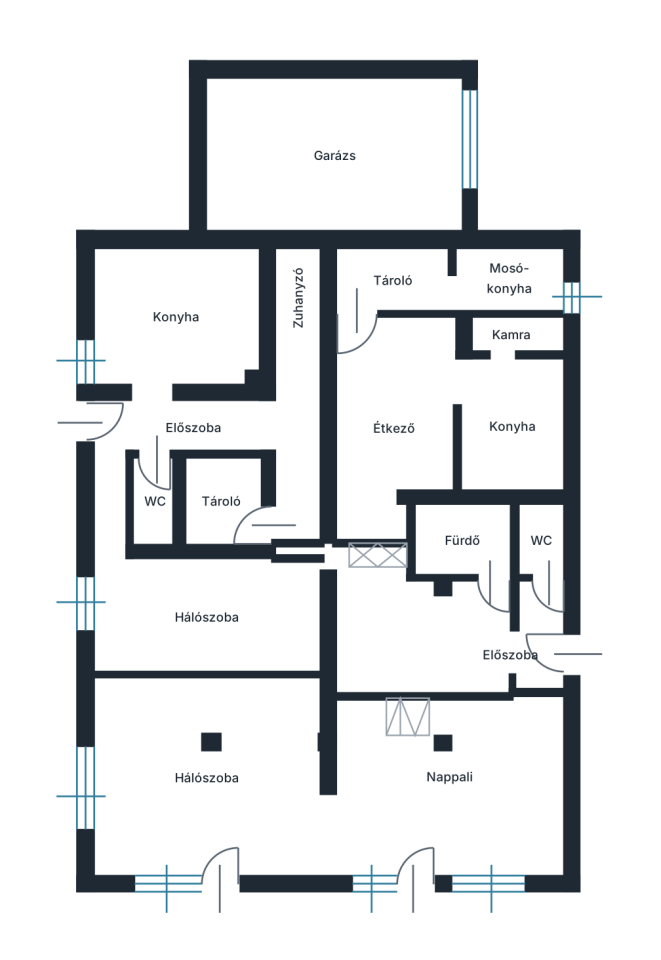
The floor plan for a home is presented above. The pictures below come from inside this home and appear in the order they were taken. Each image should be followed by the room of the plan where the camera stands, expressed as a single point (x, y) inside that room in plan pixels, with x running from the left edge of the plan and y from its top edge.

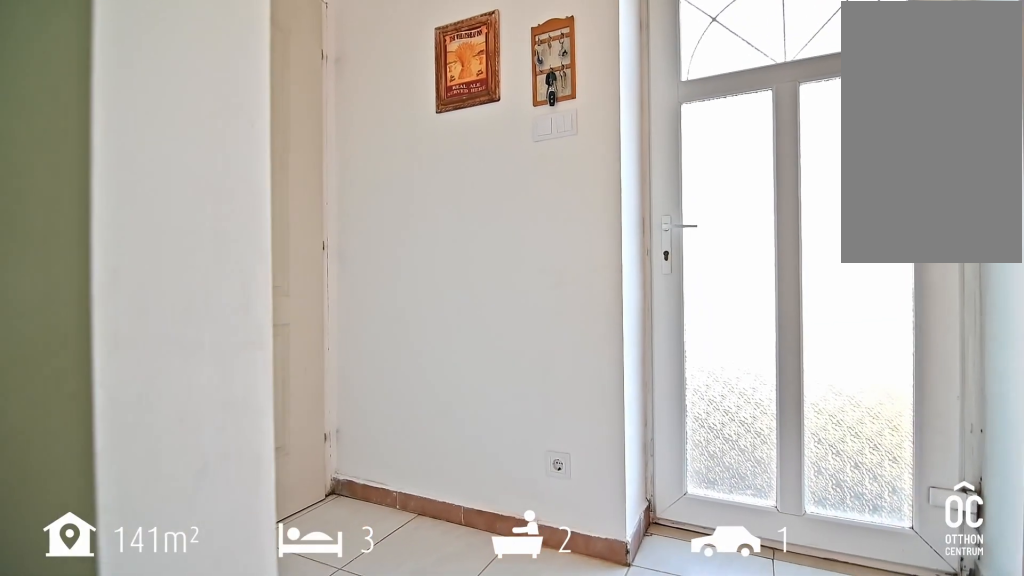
(537, 636)
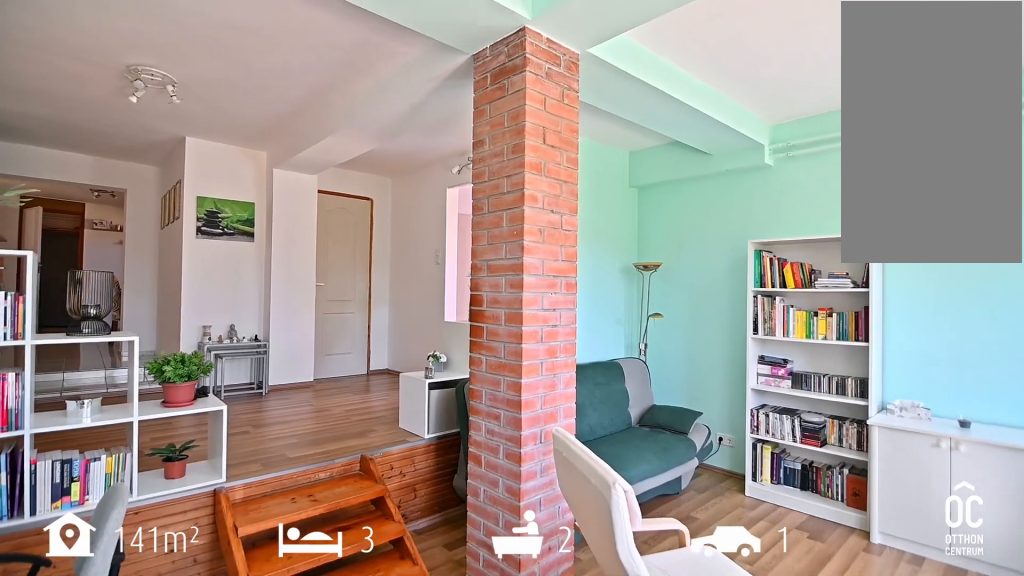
(446, 721)
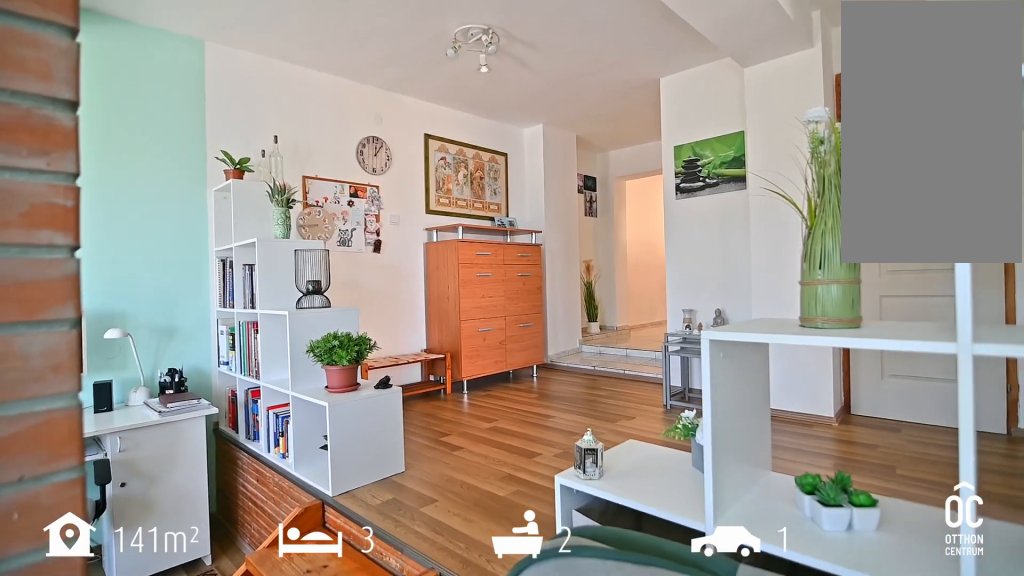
(447, 720)
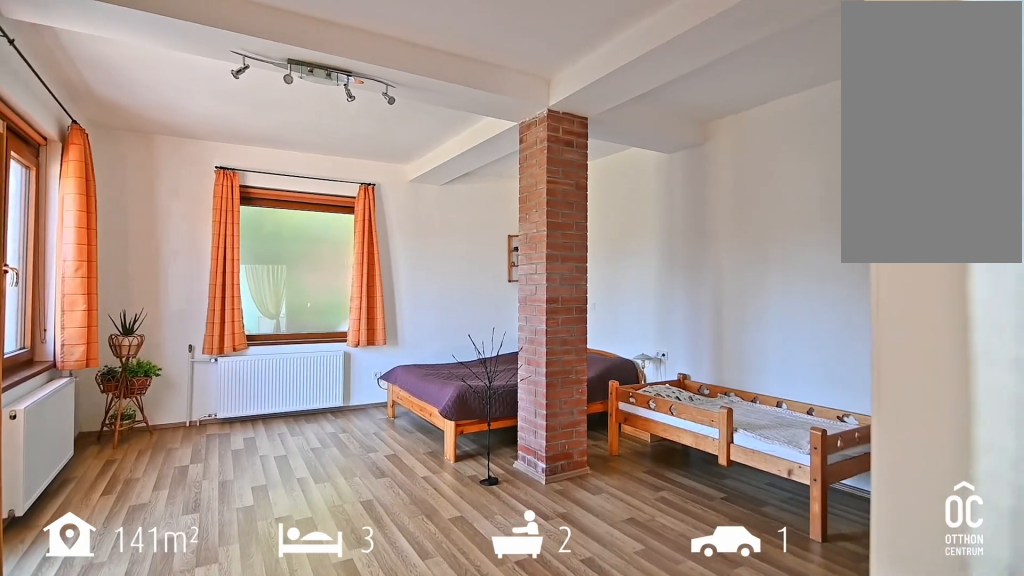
(207, 775)
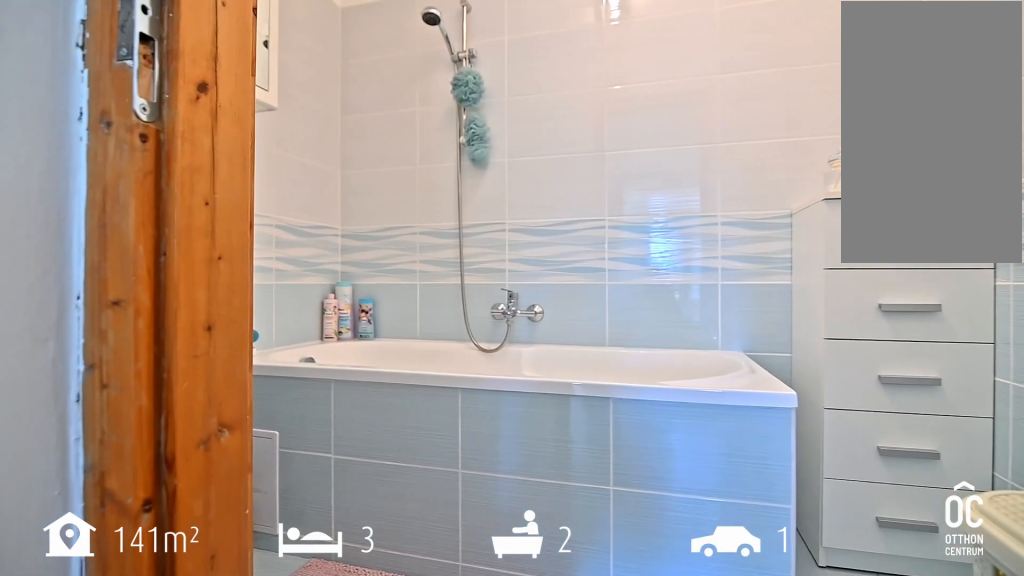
(461, 538)
